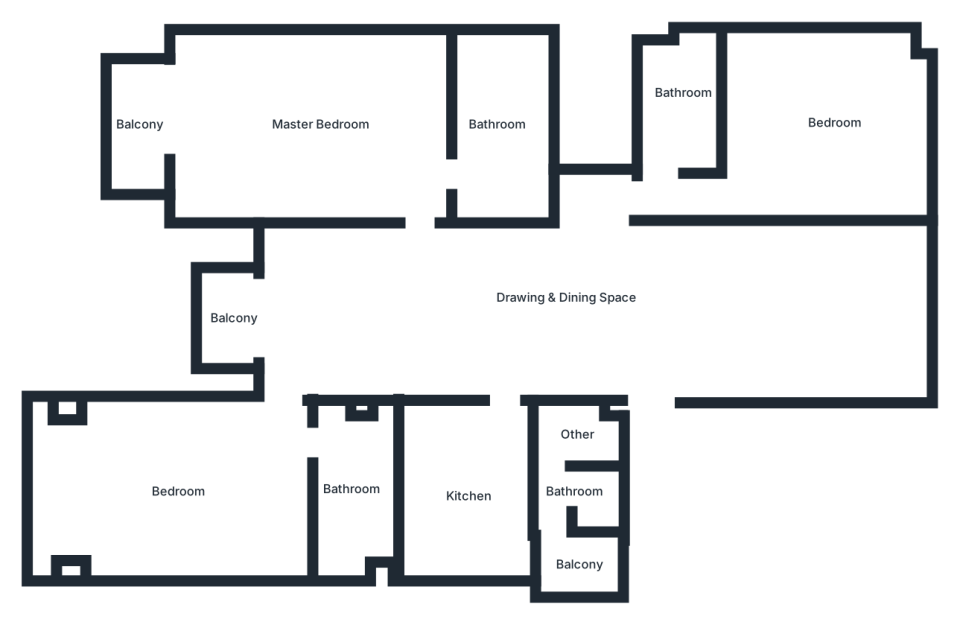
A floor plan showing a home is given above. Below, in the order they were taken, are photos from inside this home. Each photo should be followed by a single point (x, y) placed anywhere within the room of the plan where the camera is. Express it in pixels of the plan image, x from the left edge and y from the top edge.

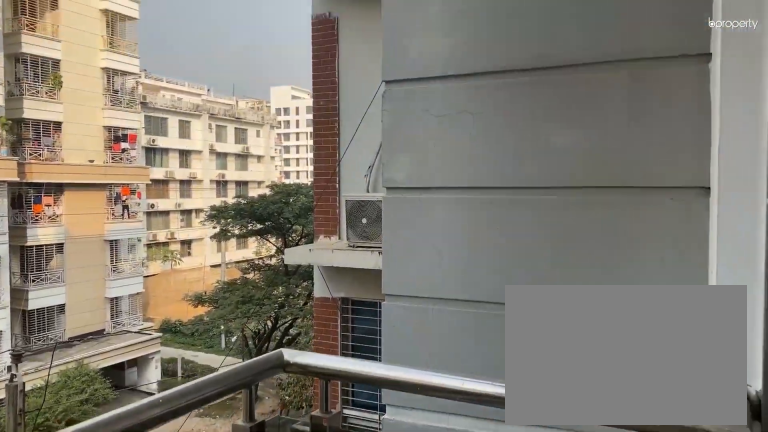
(140, 120)
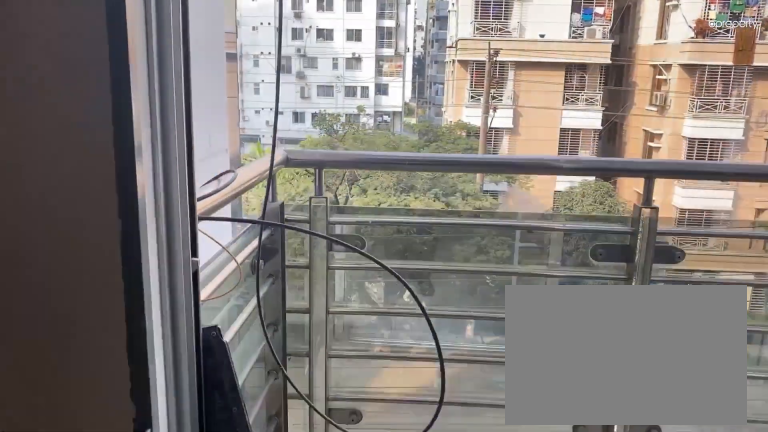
(346, 323)
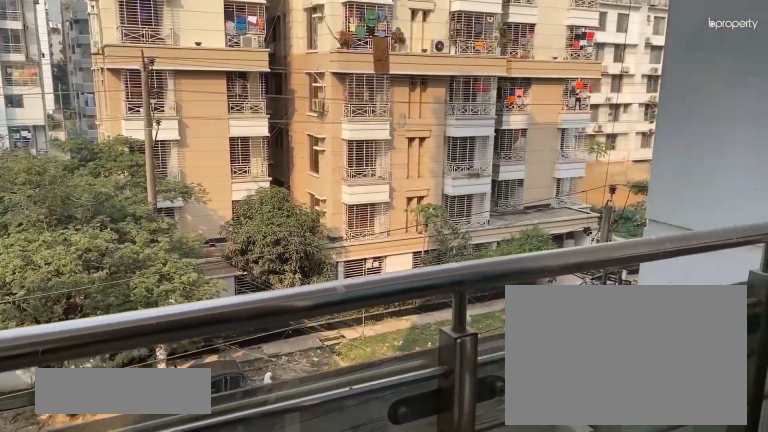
(235, 323)
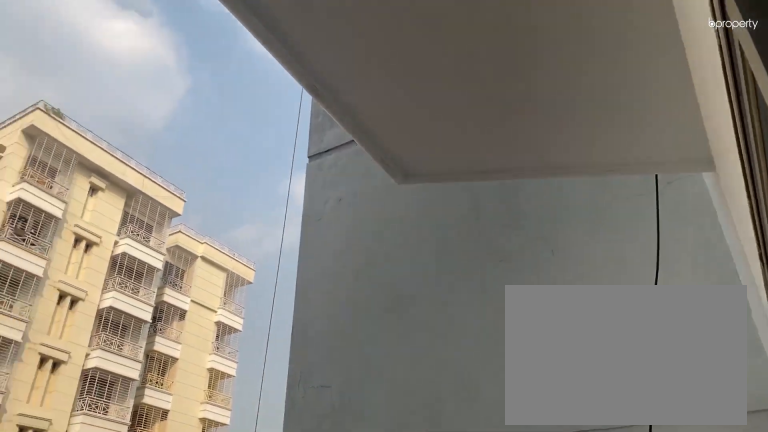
(235, 323)
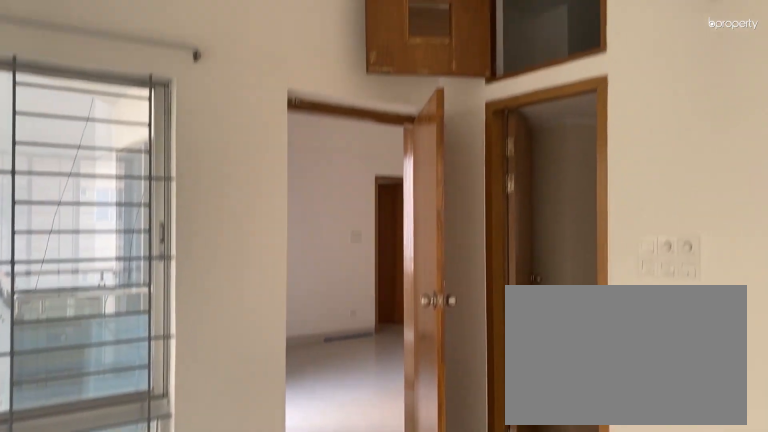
(189, 505)
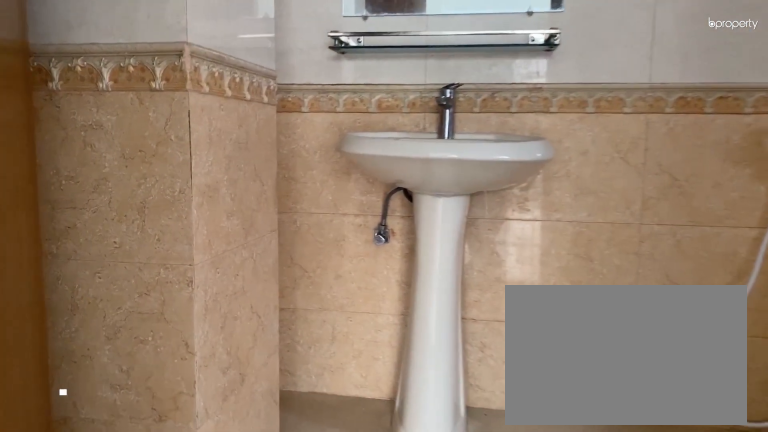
(363, 492)
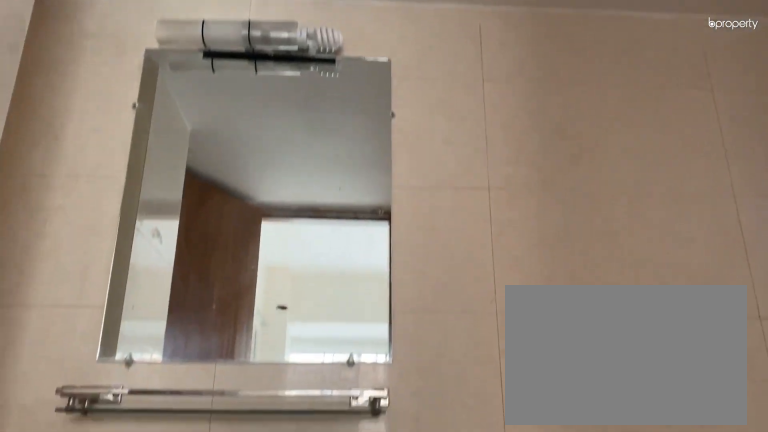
(363, 492)
